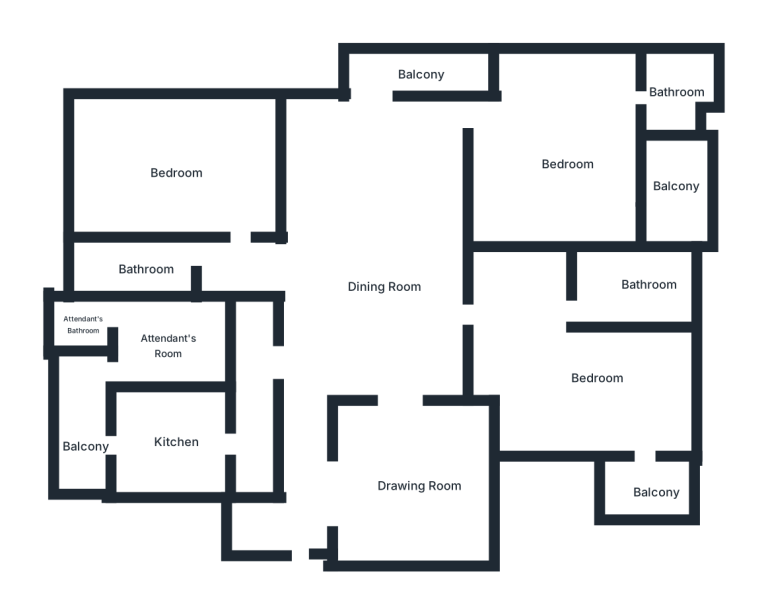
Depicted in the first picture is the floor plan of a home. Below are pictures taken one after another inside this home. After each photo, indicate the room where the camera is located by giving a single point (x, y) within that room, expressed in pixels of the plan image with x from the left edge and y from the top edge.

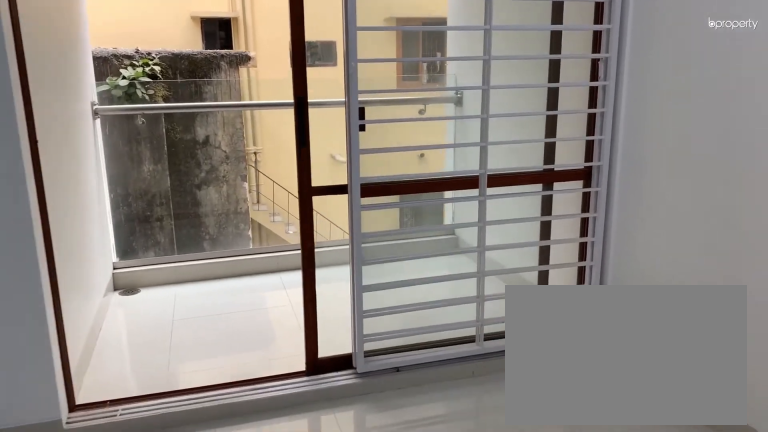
(569, 161)
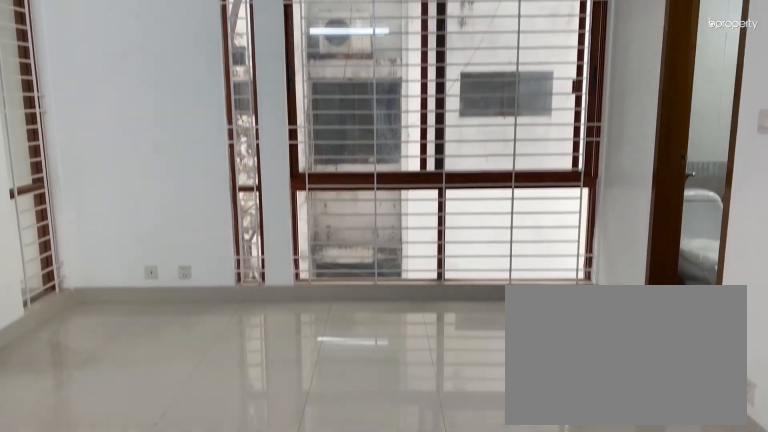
(569, 161)
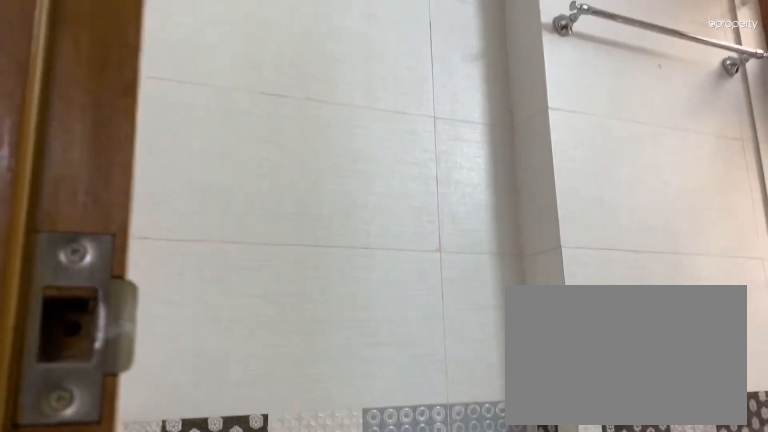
(679, 96)
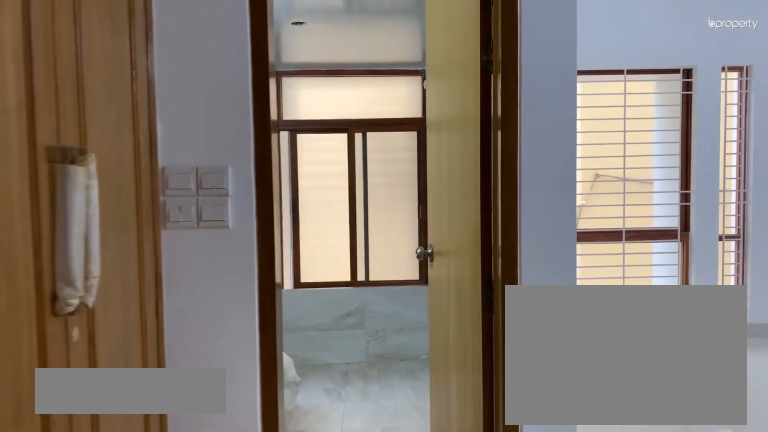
(598, 376)
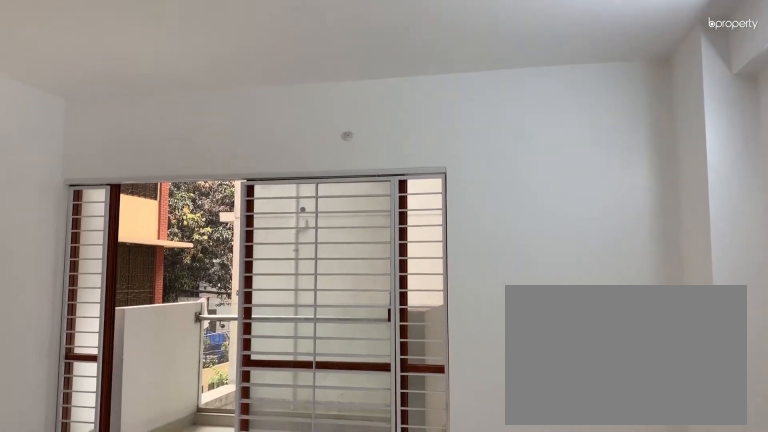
(598, 376)
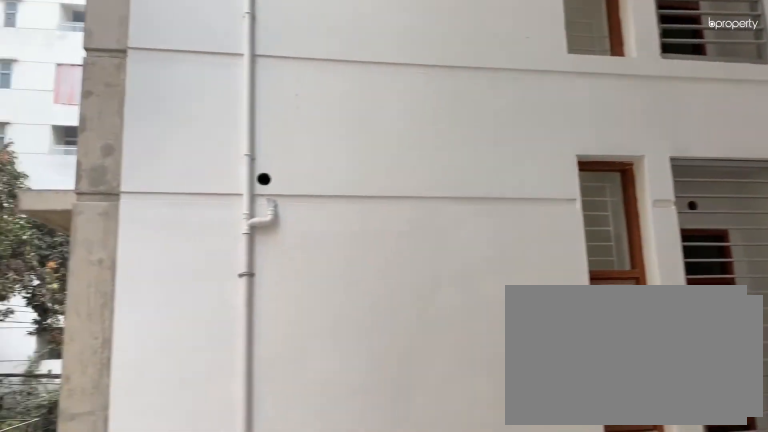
(651, 488)
